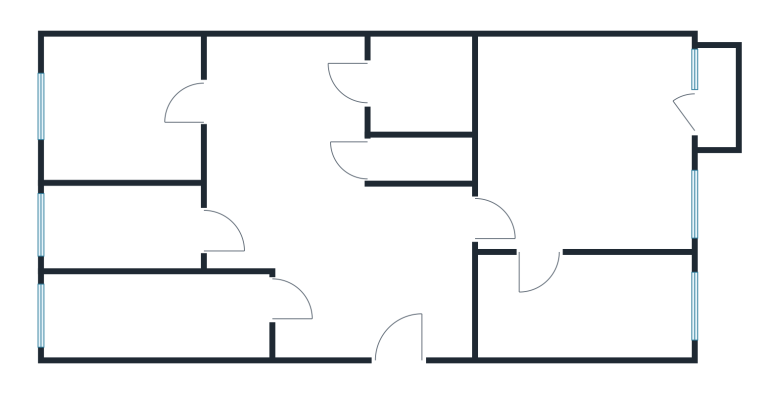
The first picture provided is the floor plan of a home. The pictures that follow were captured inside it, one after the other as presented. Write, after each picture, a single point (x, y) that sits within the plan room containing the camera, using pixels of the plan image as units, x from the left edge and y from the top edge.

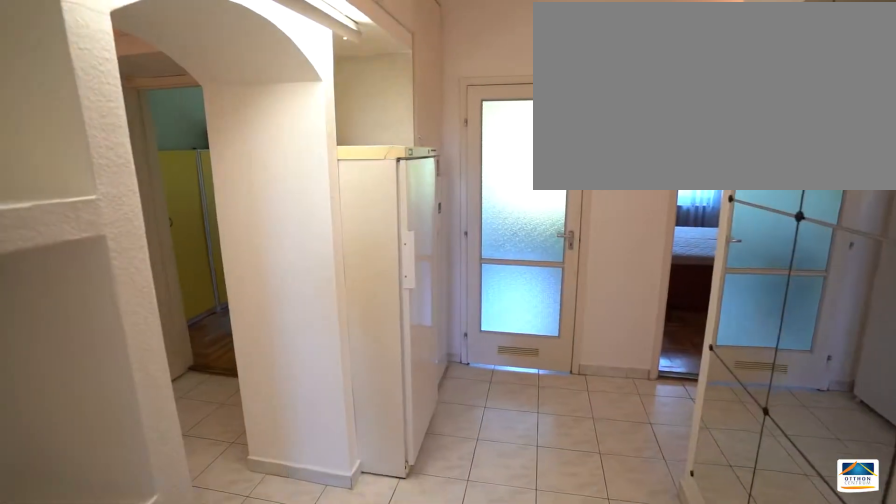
(352, 254)
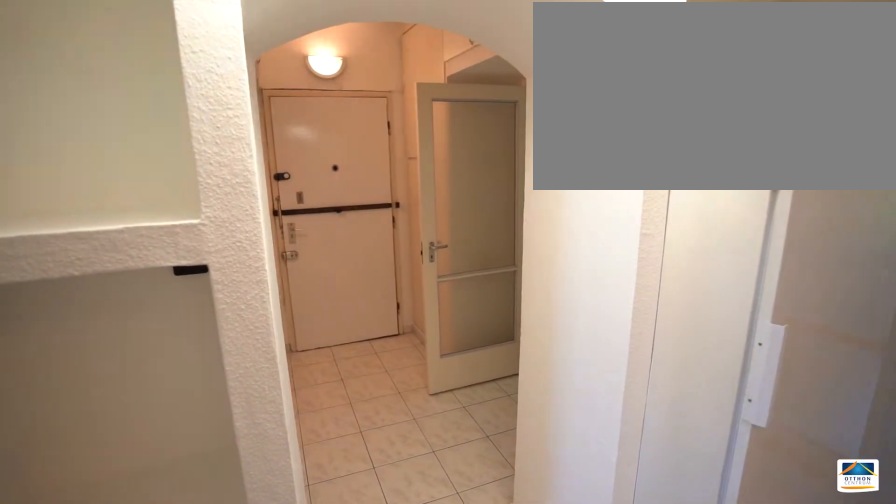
(352, 254)
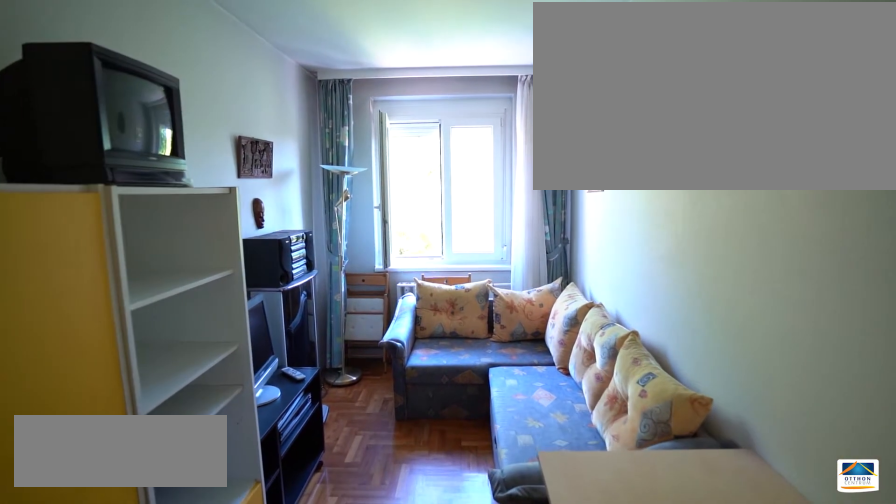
(141, 314)
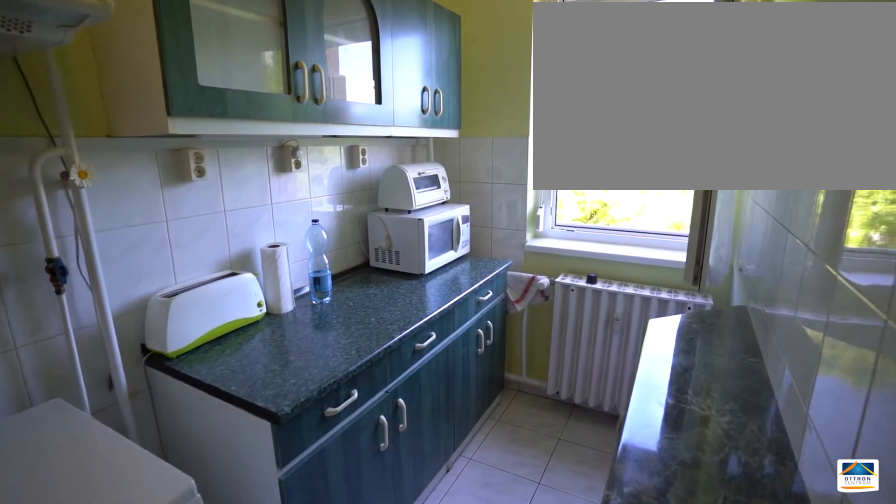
(130, 228)
